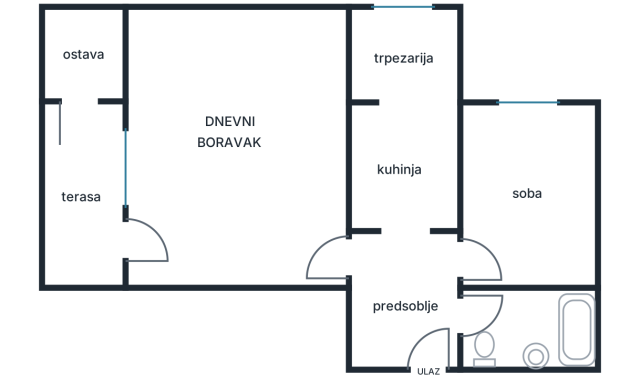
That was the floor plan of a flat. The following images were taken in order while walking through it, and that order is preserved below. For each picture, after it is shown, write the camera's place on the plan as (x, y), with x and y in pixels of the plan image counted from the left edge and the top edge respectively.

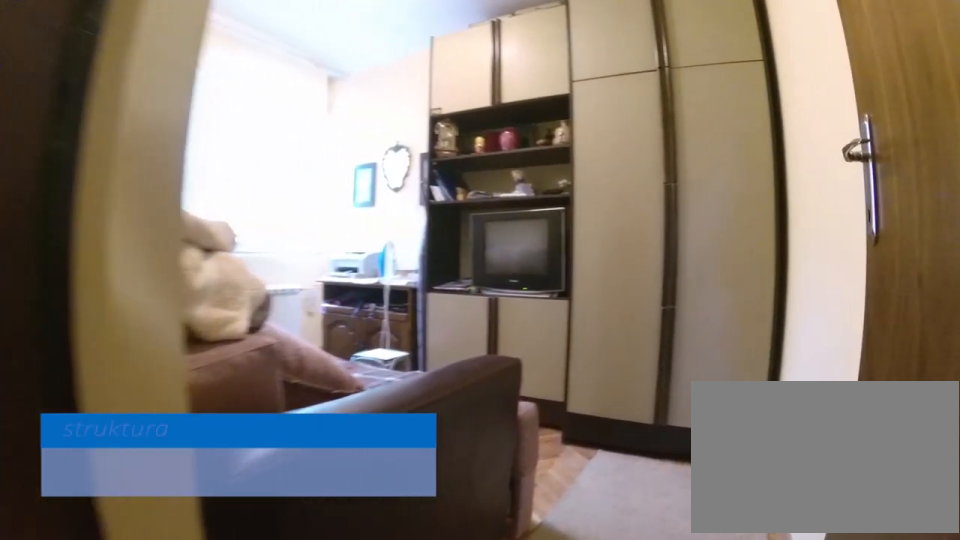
(441, 279)
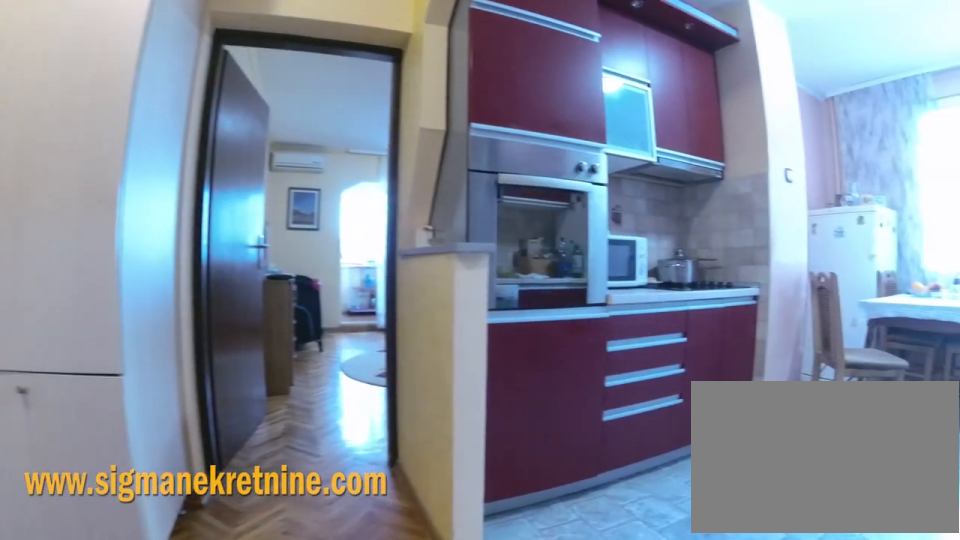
(425, 263)
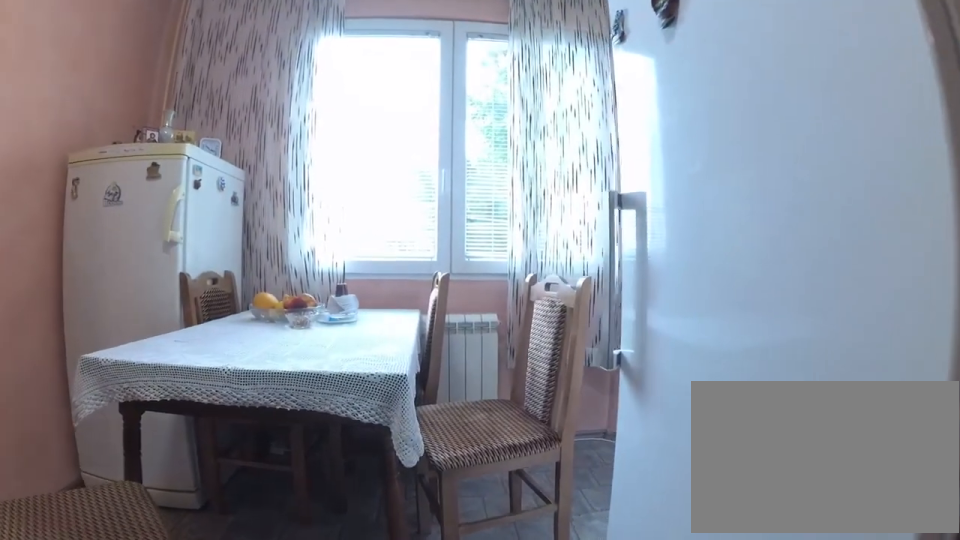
(415, 137)
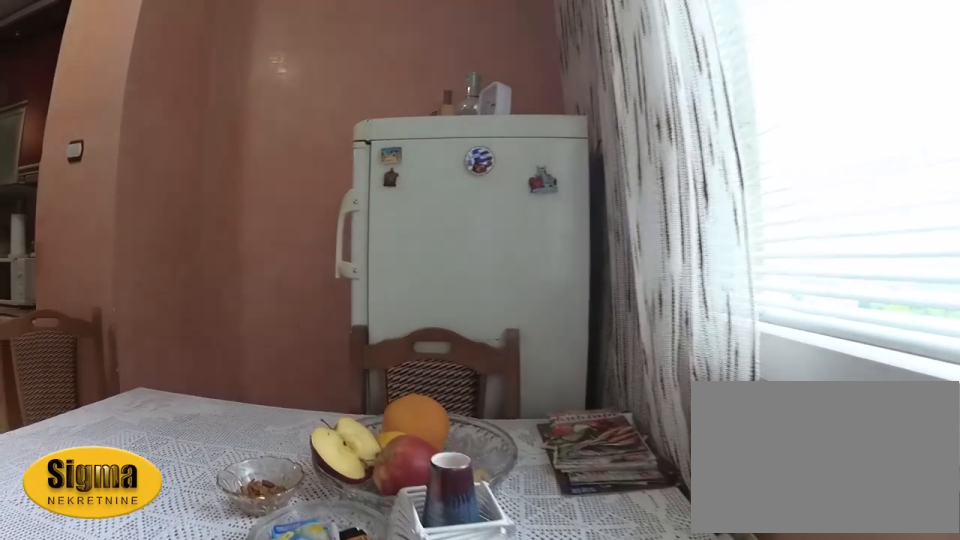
(429, 37)
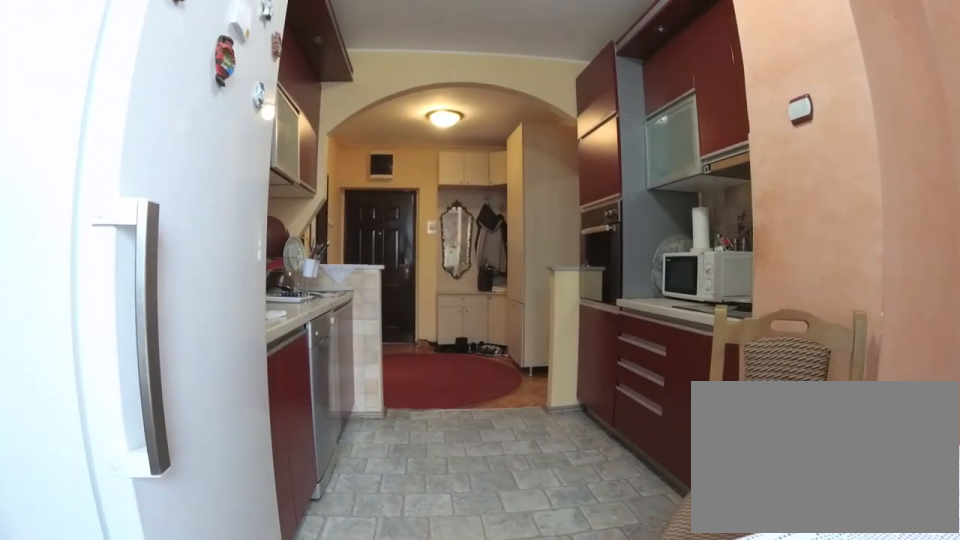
(403, 34)
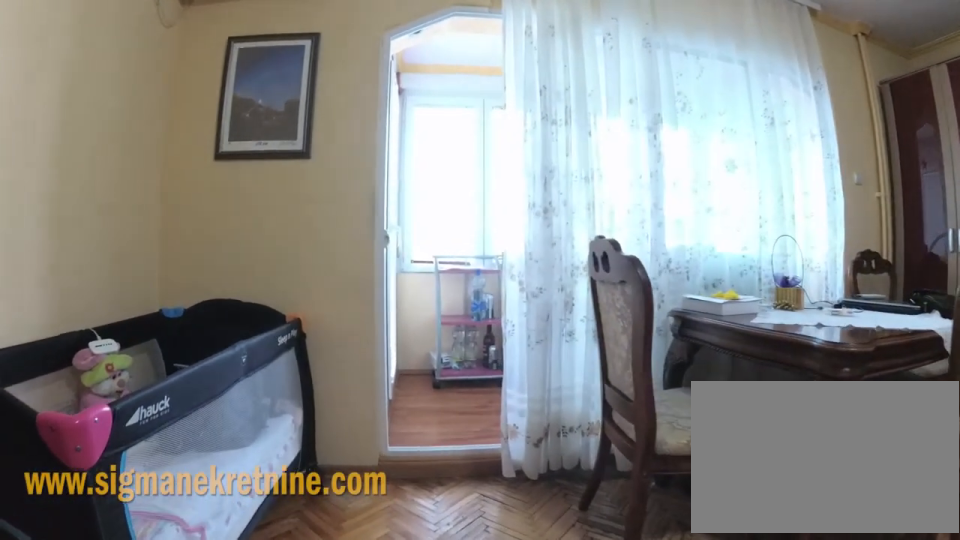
(260, 232)
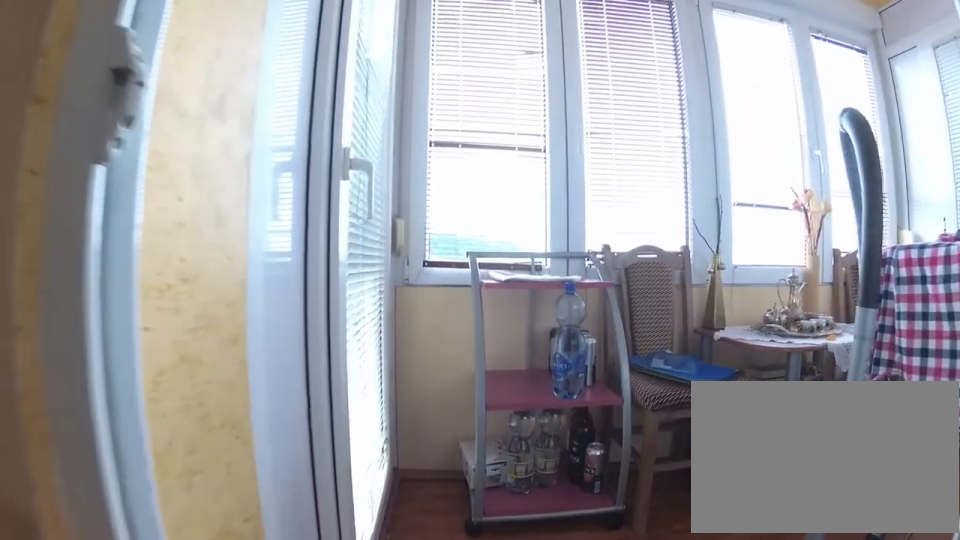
(150, 239)
